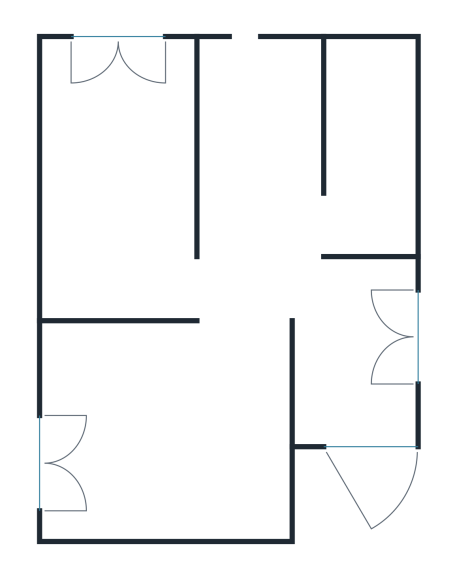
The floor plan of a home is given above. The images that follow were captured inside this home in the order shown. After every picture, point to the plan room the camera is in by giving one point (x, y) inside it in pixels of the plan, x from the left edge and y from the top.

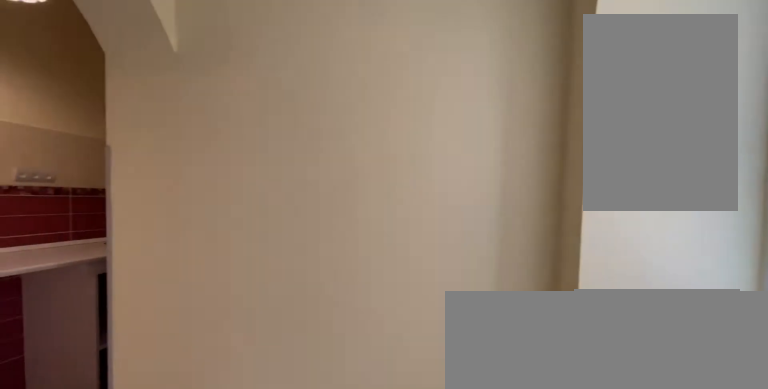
(355, 358)
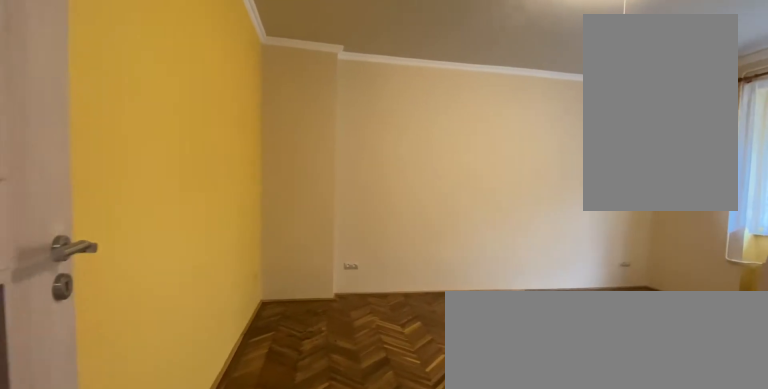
(168, 430)
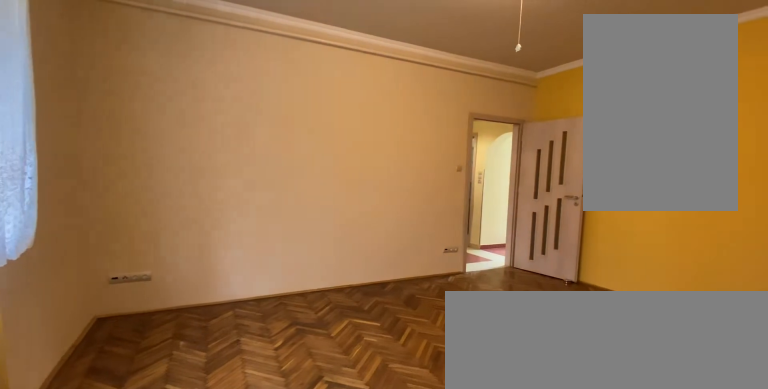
(168, 430)
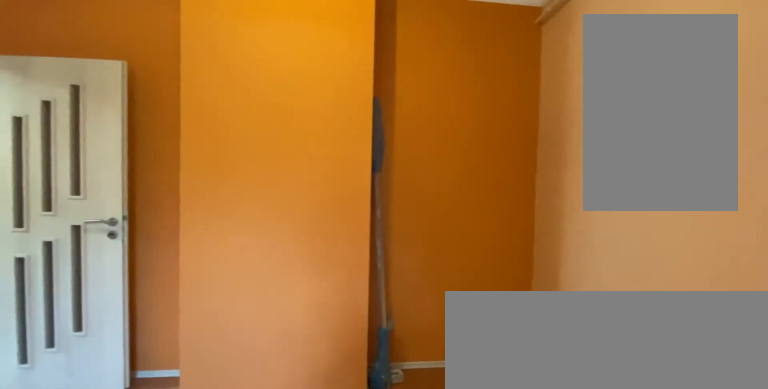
(111, 175)
